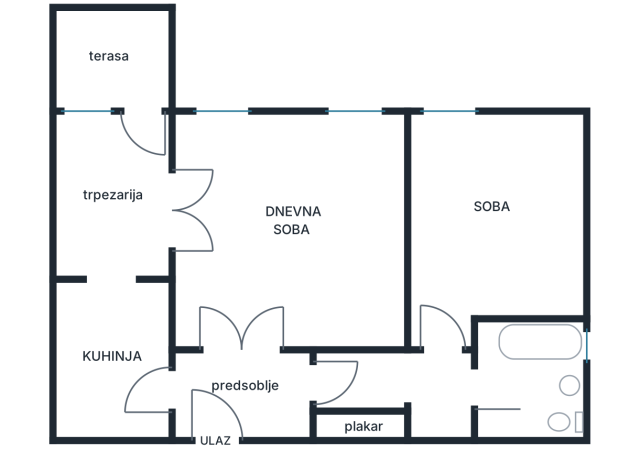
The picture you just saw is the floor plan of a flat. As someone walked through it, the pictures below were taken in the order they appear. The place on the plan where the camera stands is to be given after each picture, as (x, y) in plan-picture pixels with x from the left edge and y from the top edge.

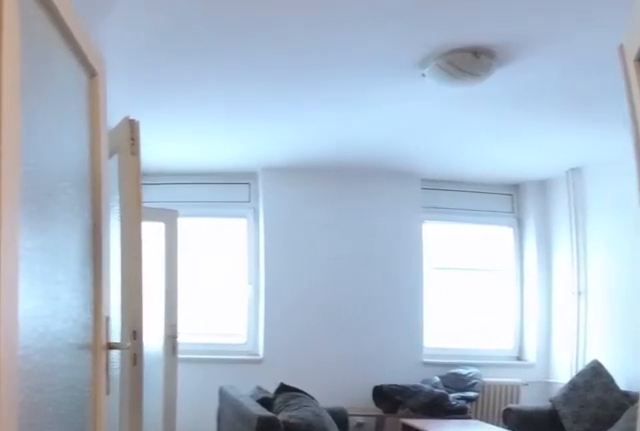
(211, 416)
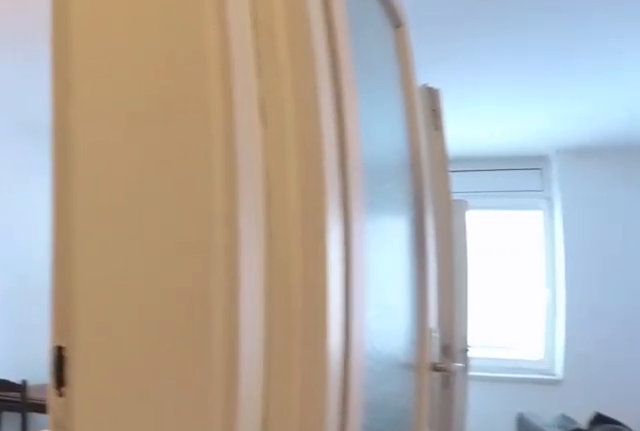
(200, 405)
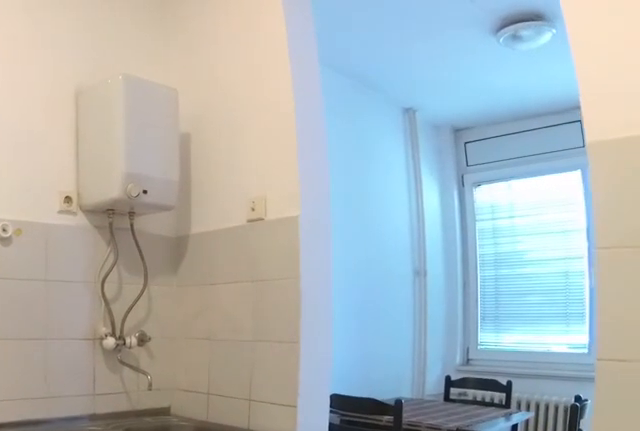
(177, 398)
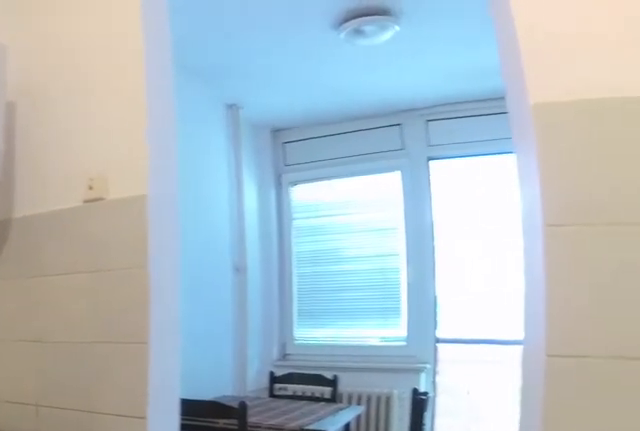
(150, 400)
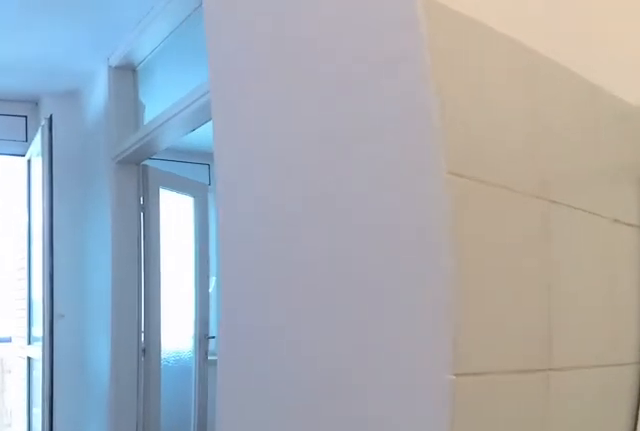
(124, 337)
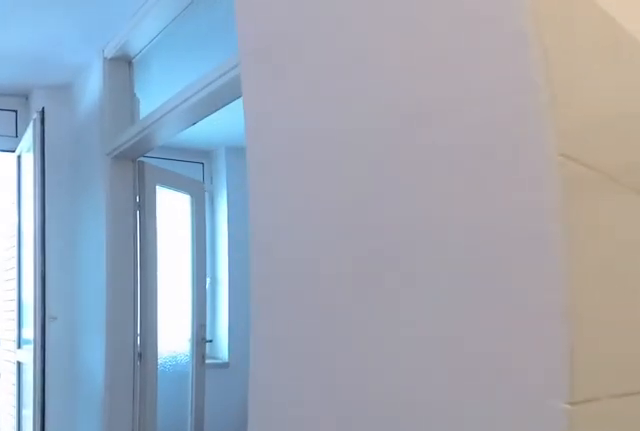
(124, 328)
